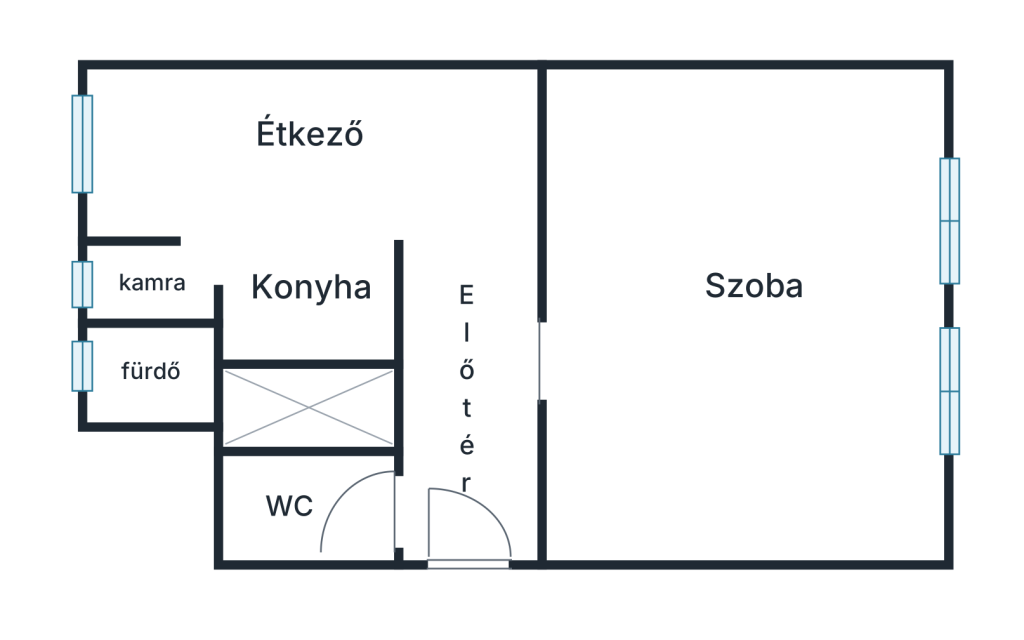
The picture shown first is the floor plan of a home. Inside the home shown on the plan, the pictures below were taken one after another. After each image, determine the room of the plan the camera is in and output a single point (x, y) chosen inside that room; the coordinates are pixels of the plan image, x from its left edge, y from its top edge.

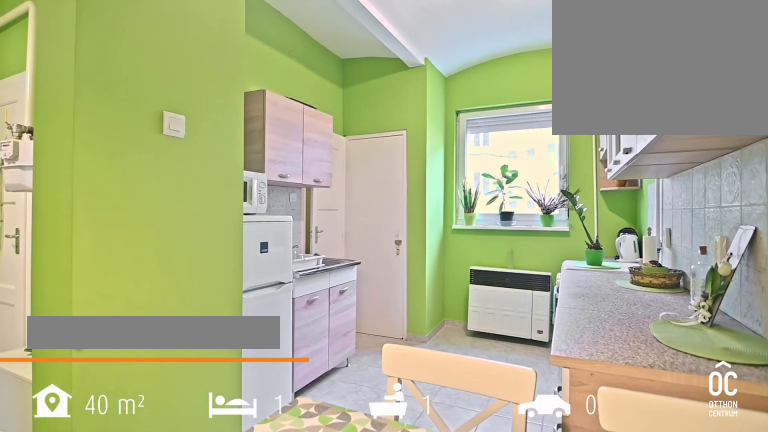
(312, 134)
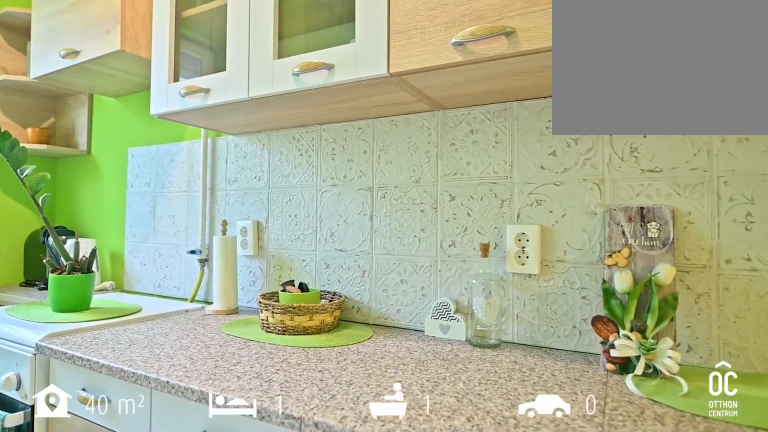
(310, 283)
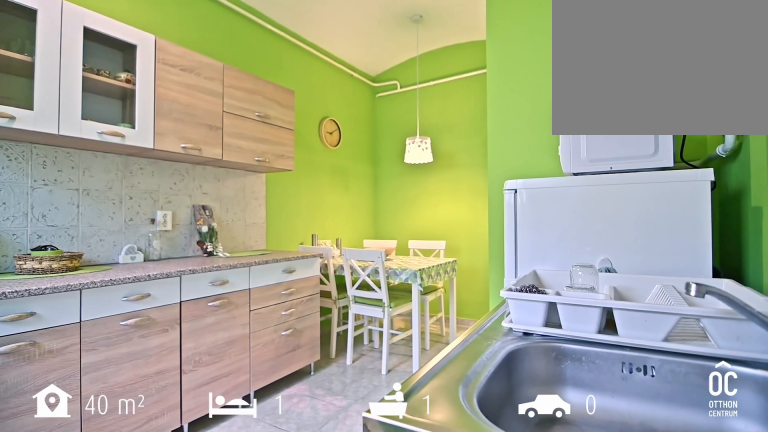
(310, 283)
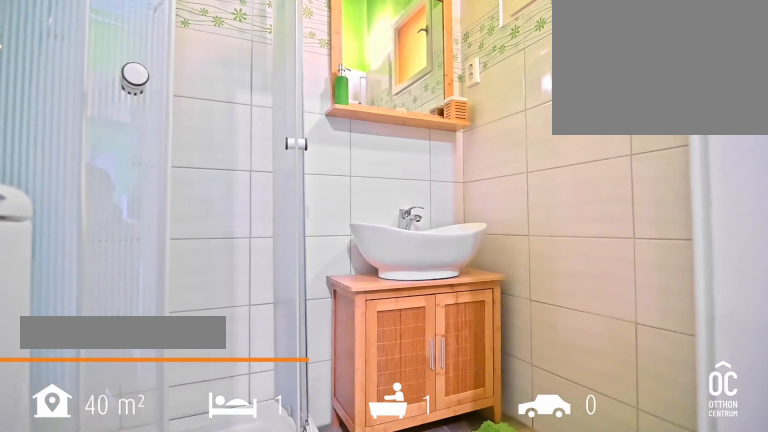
(153, 370)
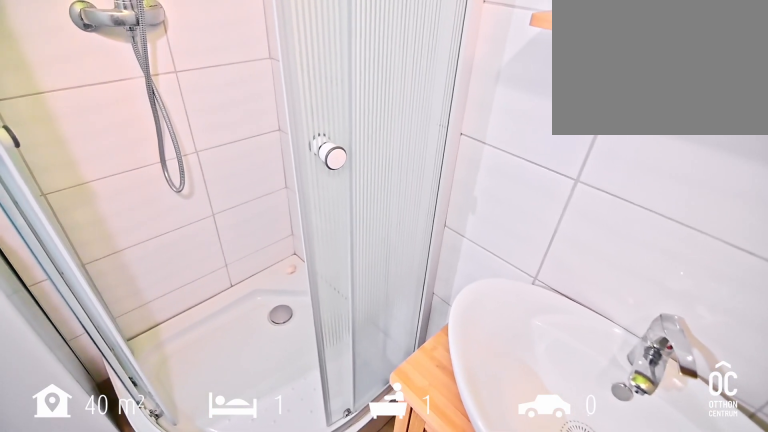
(153, 370)
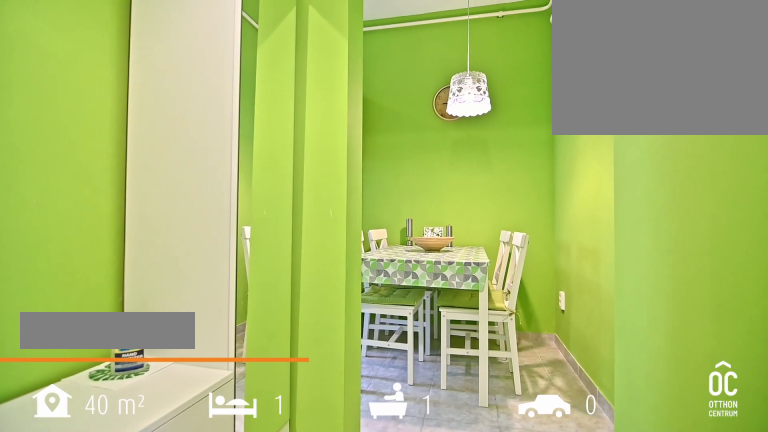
(471, 388)
